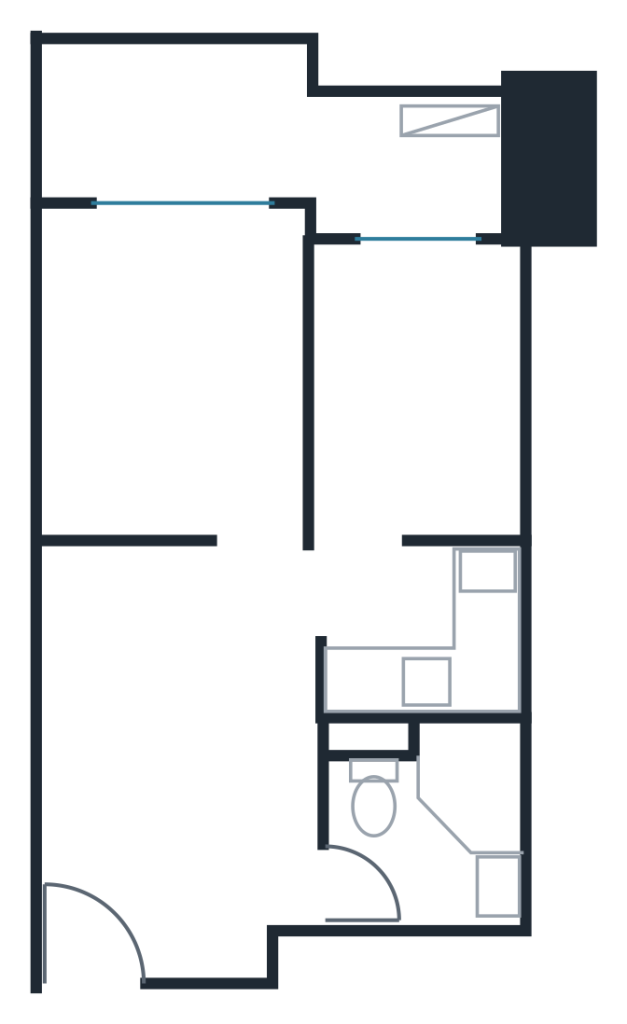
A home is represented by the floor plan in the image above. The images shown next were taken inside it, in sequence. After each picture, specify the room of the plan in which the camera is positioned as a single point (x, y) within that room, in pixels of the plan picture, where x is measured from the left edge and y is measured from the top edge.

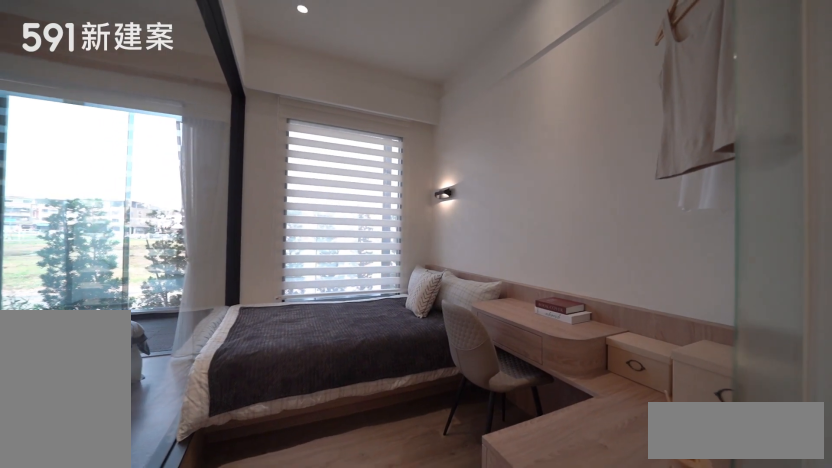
(423, 388)
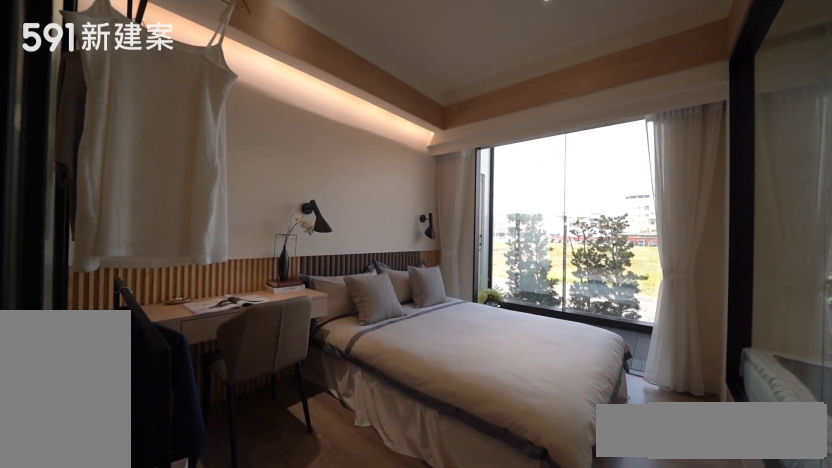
(167, 370)
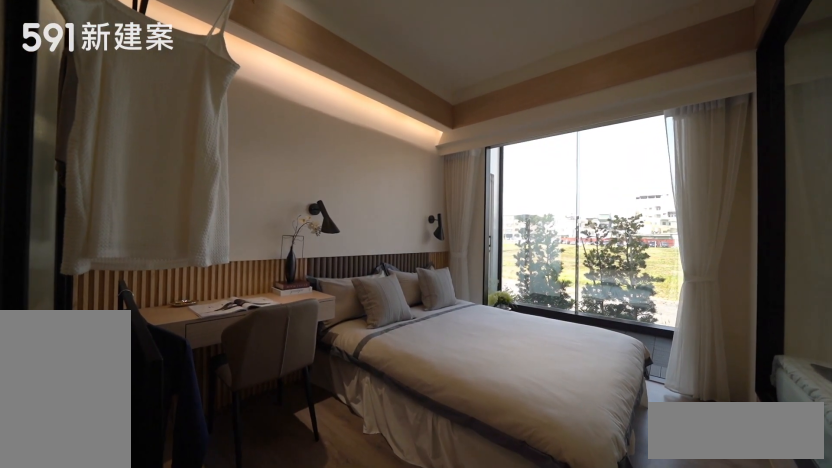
(167, 370)
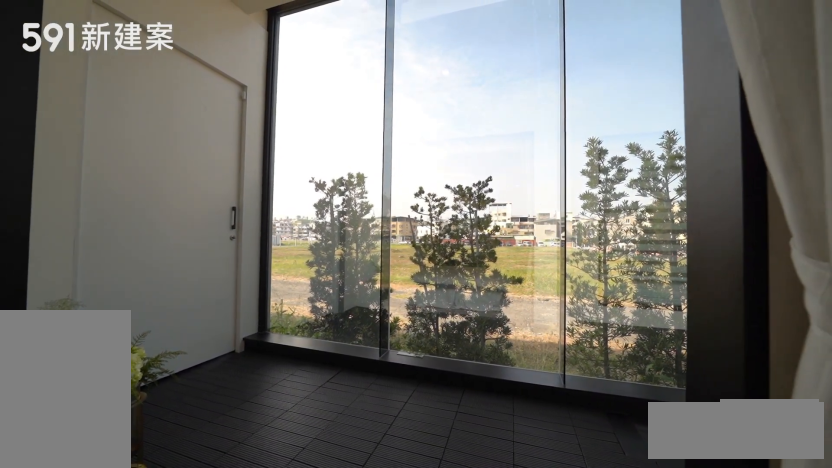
(263, 135)
